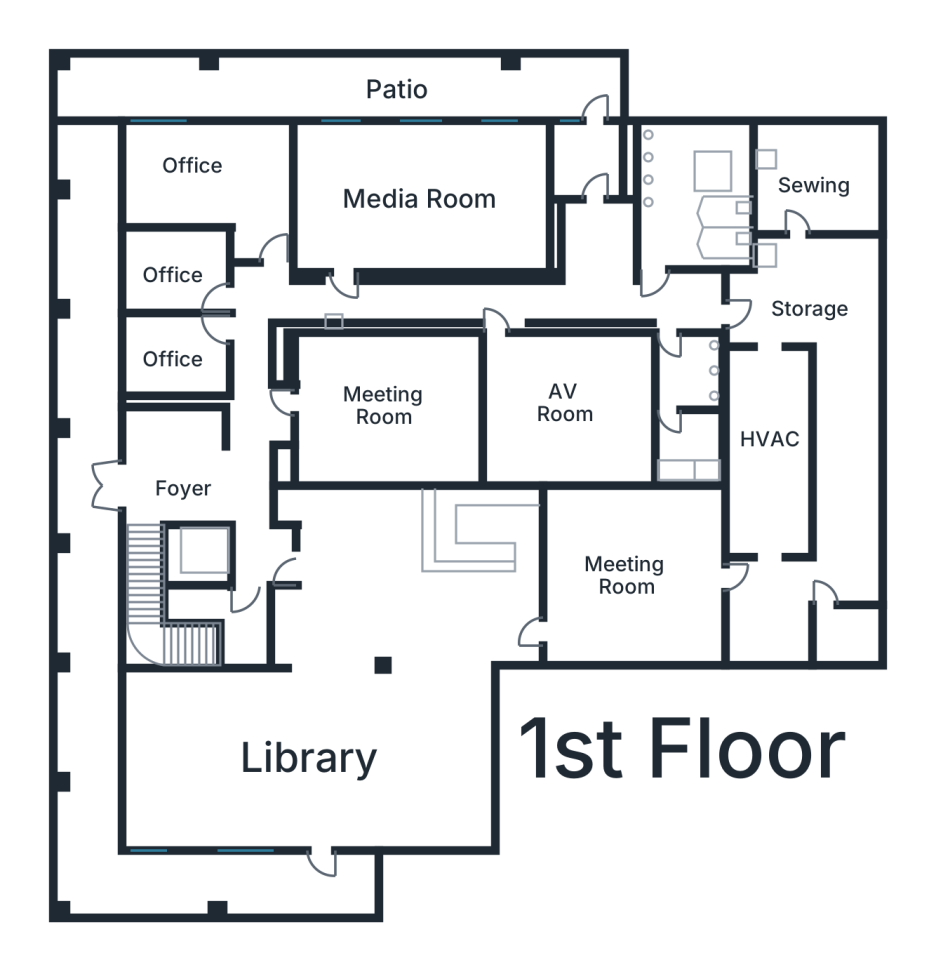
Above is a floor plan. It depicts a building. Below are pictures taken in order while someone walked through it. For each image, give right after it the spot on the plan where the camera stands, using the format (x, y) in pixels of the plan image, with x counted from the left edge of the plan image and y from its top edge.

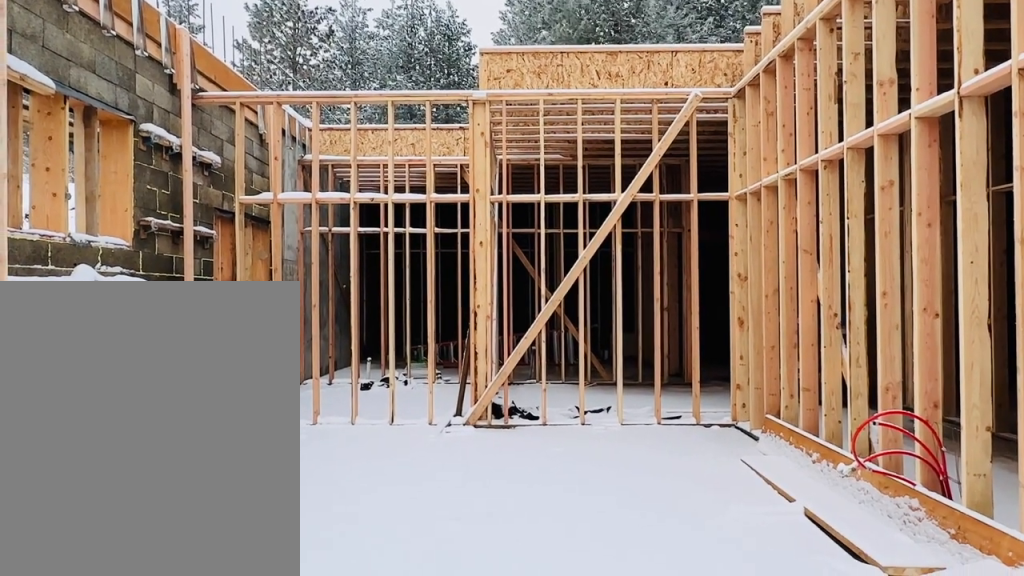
(365, 193)
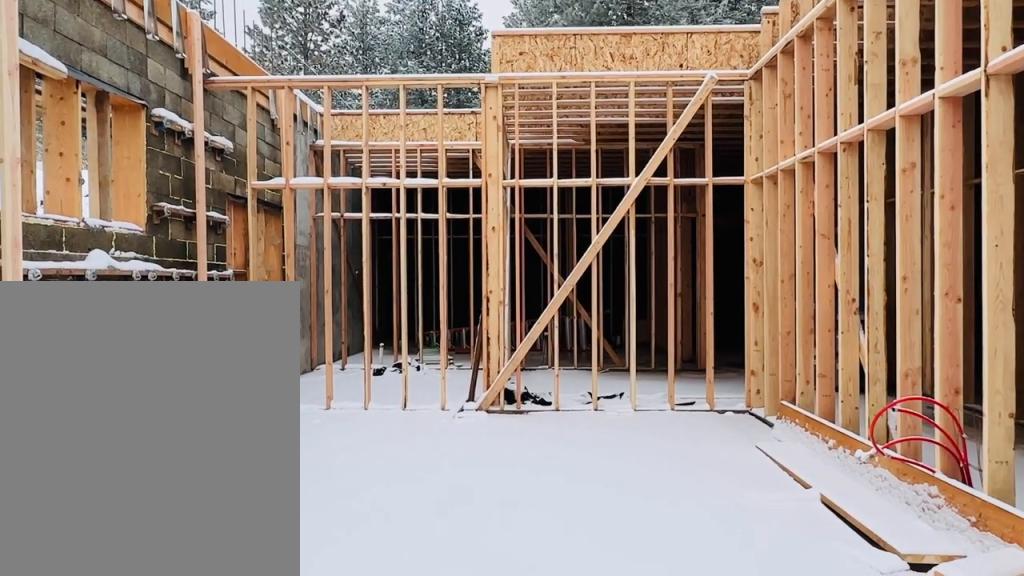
(365, 193)
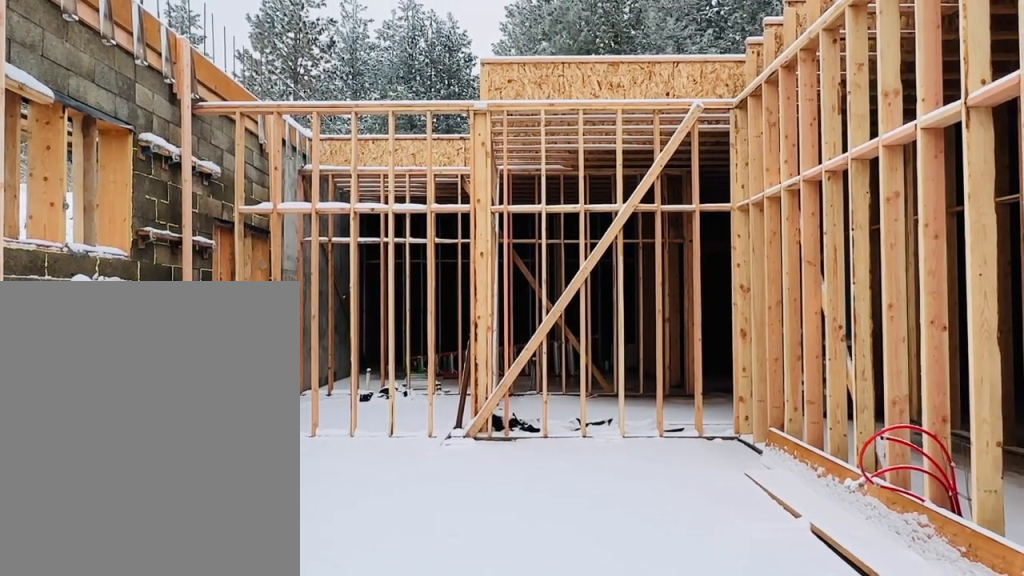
(365, 193)
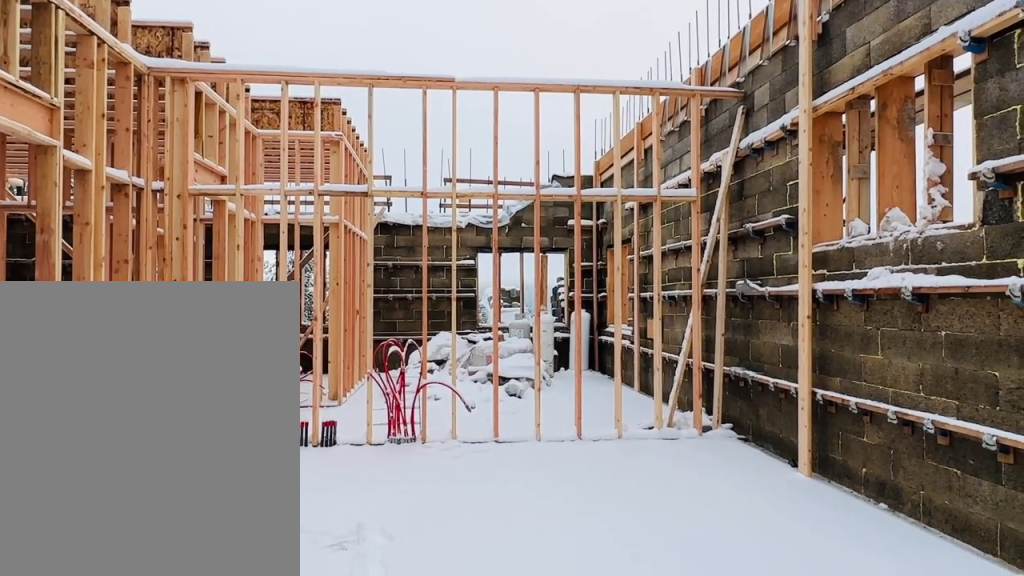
(523, 193)
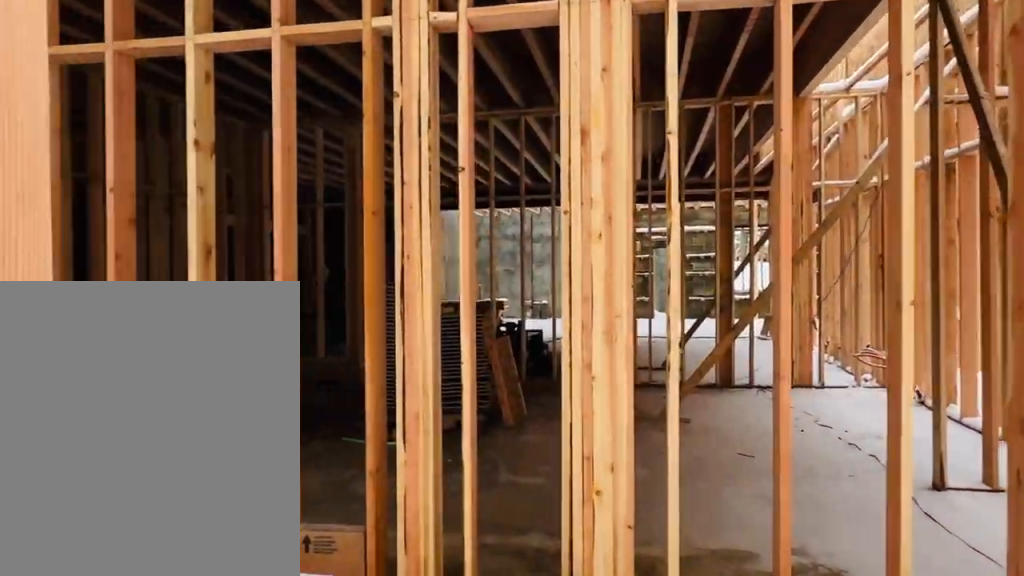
(344, 244)
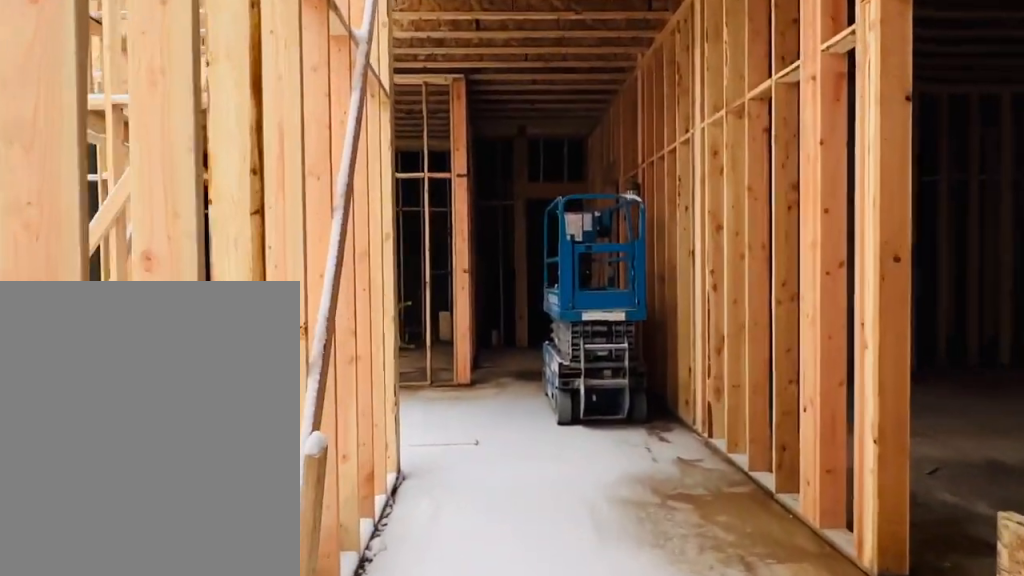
(406, 278)
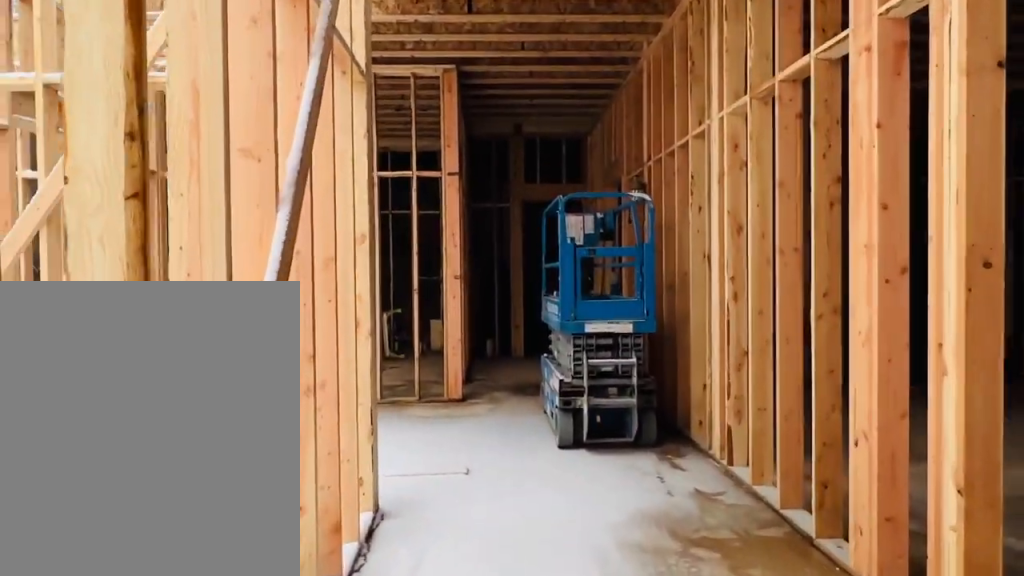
(428, 278)
